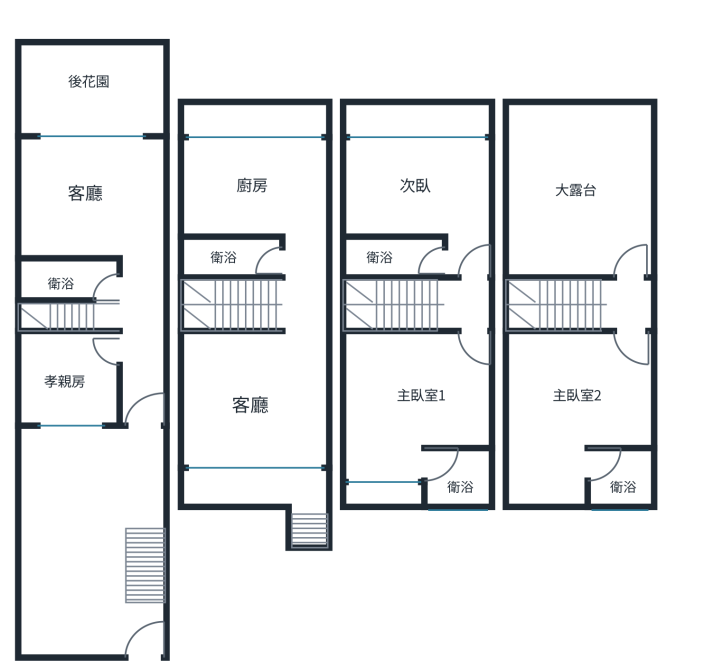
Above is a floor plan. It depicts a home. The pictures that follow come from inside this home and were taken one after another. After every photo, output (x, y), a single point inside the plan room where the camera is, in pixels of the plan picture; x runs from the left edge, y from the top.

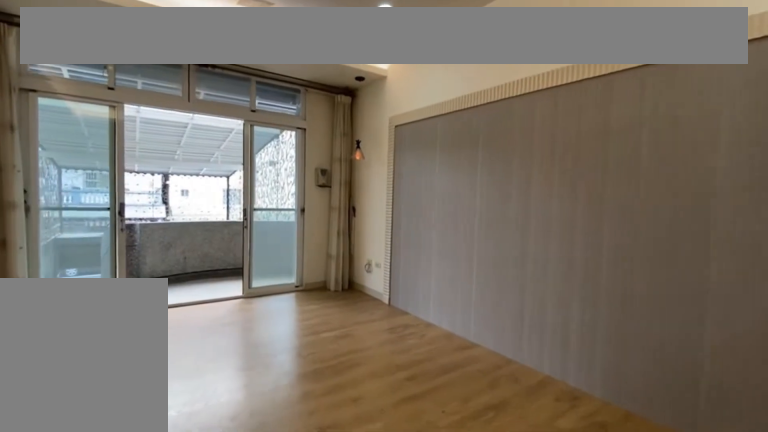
(261, 405)
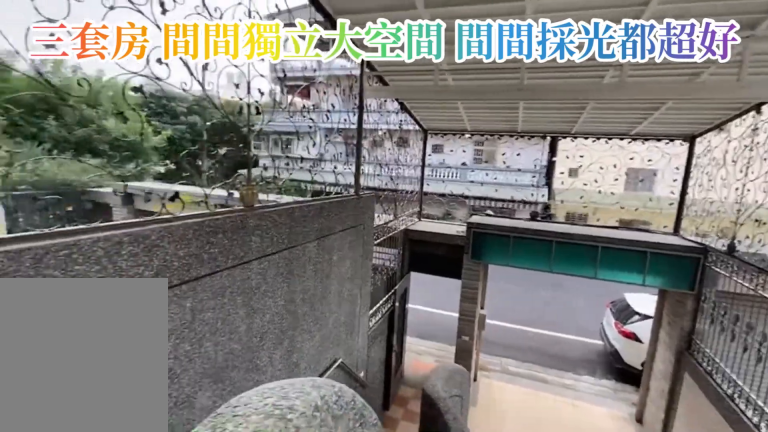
(302, 493)
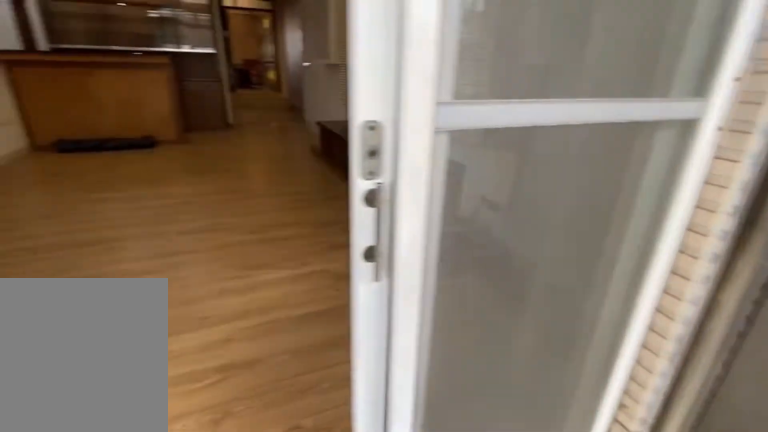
(282, 398)
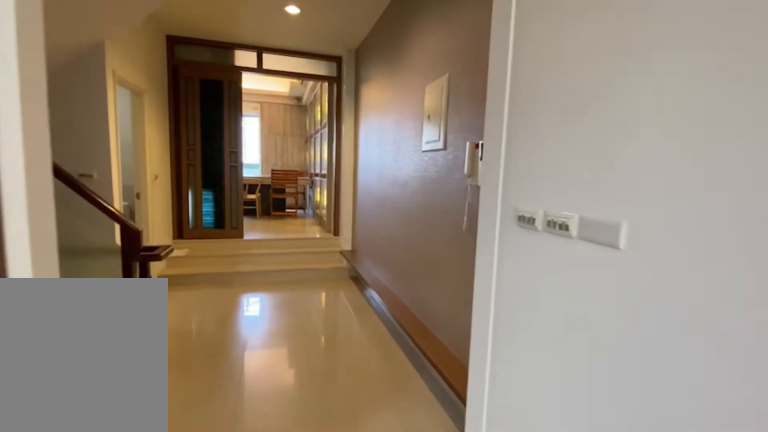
(284, 398)
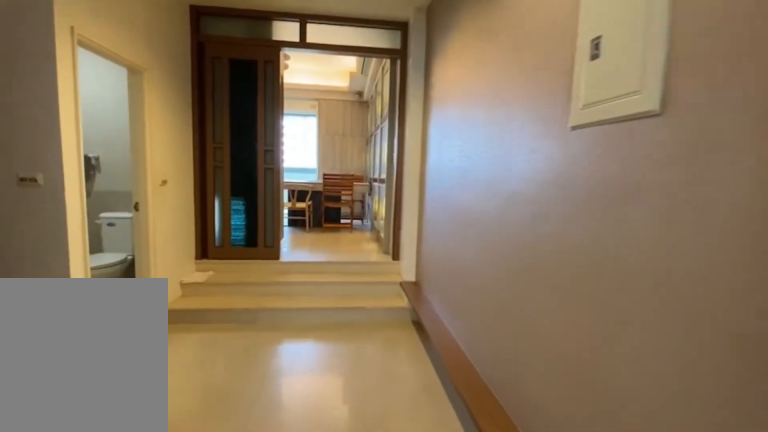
(303, 306)
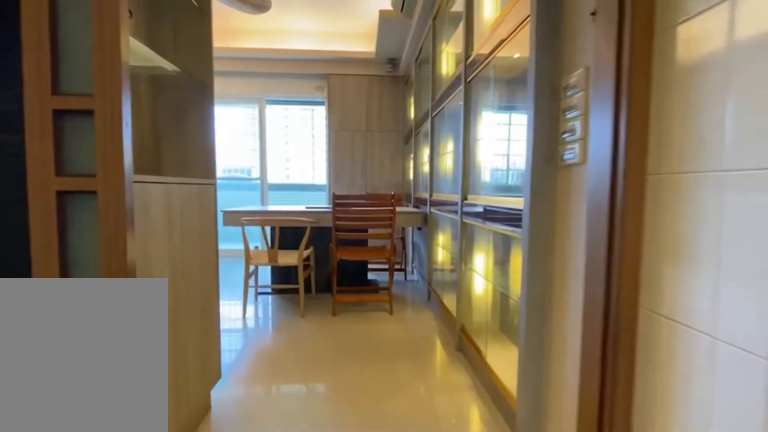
(251, 190)
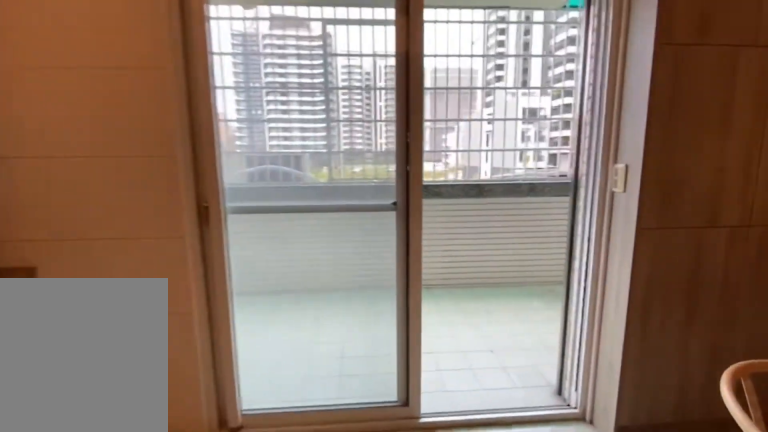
(251, 189)
